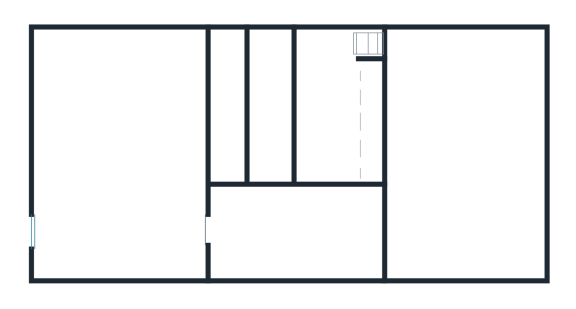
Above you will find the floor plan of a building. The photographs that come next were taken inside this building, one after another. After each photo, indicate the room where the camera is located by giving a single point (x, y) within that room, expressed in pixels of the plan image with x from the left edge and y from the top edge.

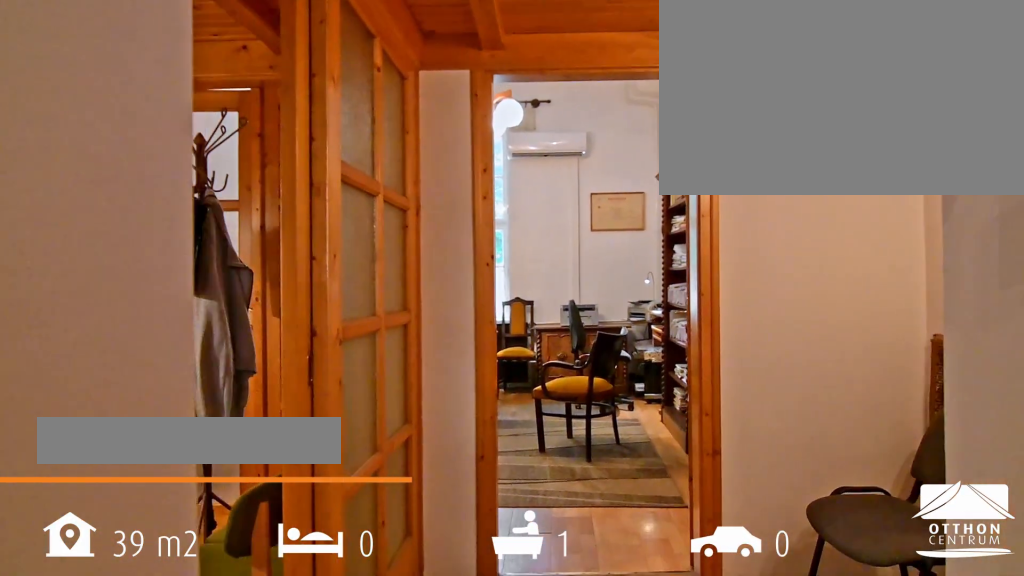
(296, 236)
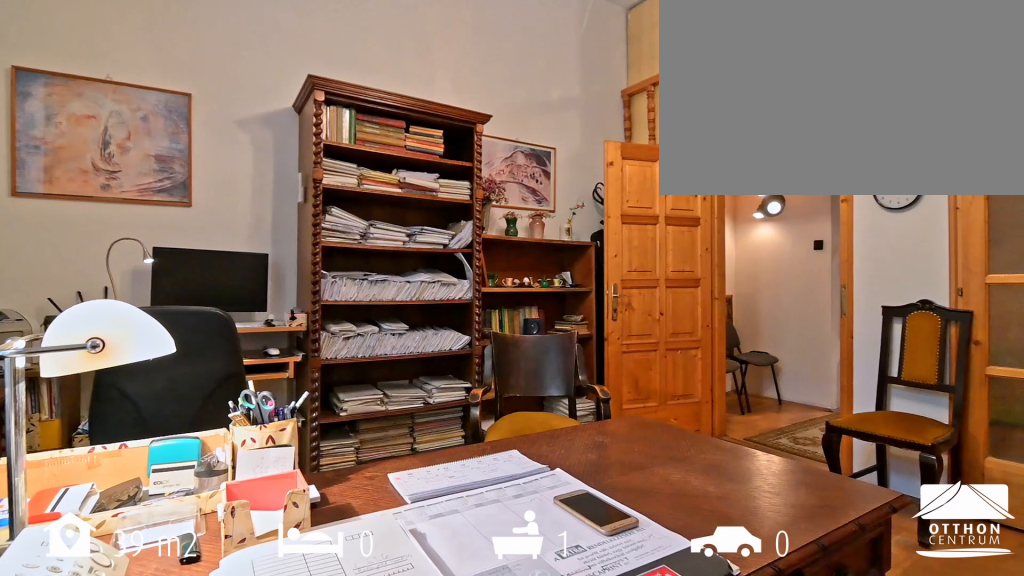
(468, 149)
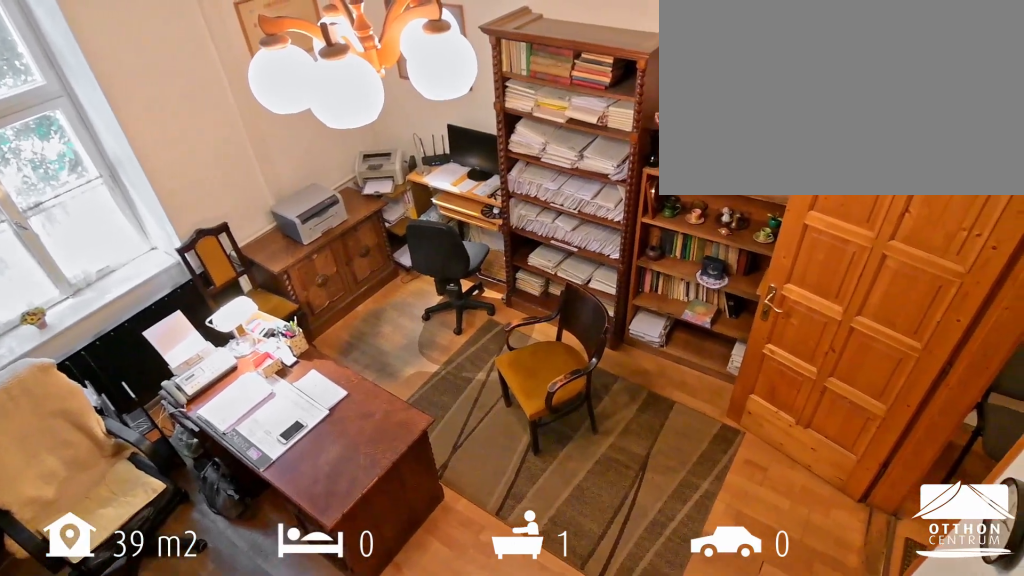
(468, 149)
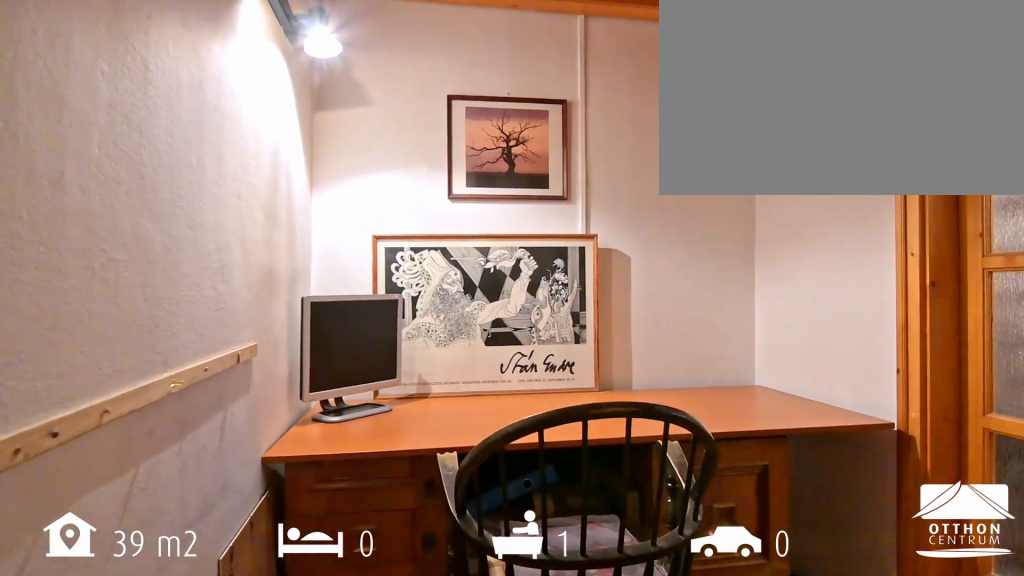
(332, 114)
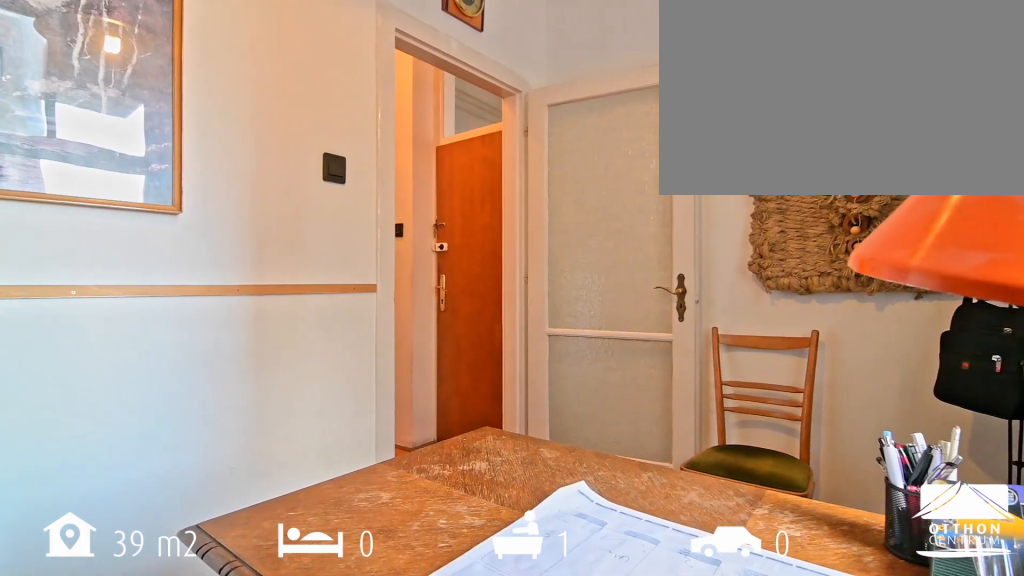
(119, 152)
